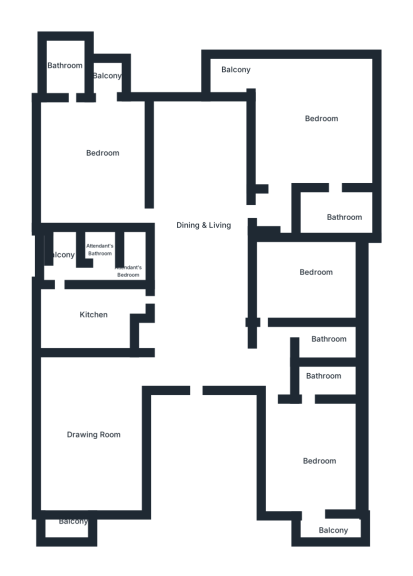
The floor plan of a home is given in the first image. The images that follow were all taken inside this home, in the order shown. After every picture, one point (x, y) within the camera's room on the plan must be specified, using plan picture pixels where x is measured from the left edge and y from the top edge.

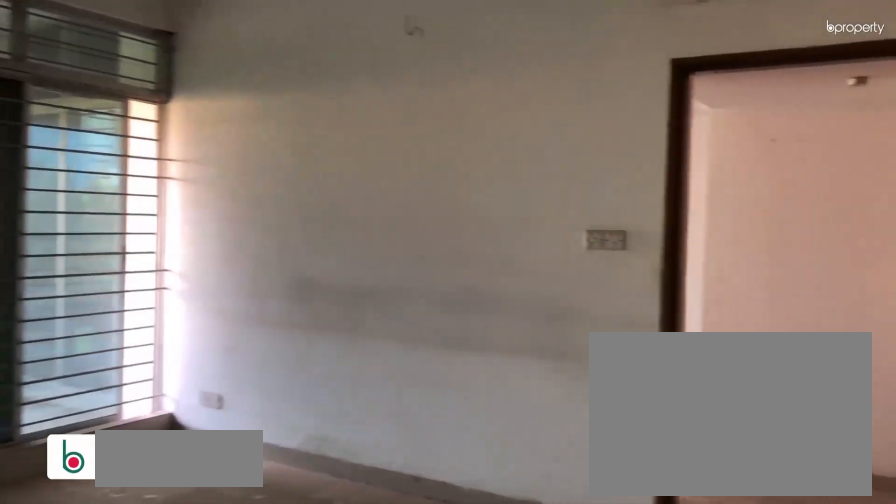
(196, 222)
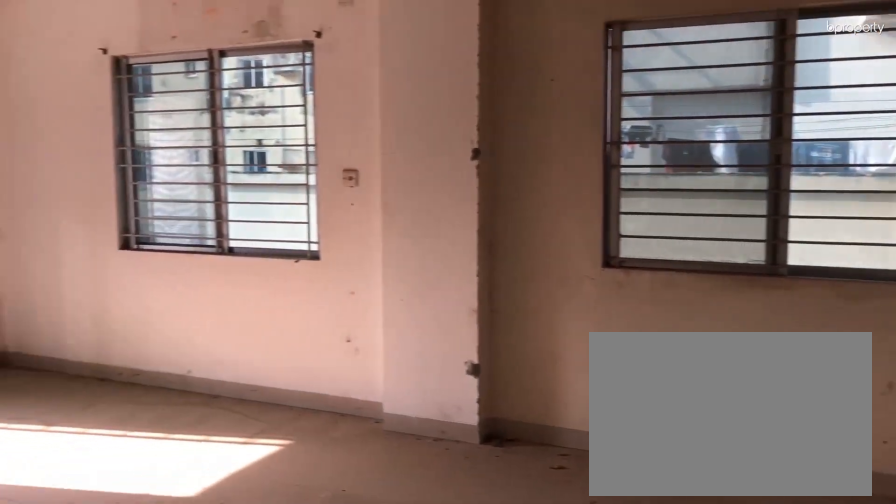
(93, 435)
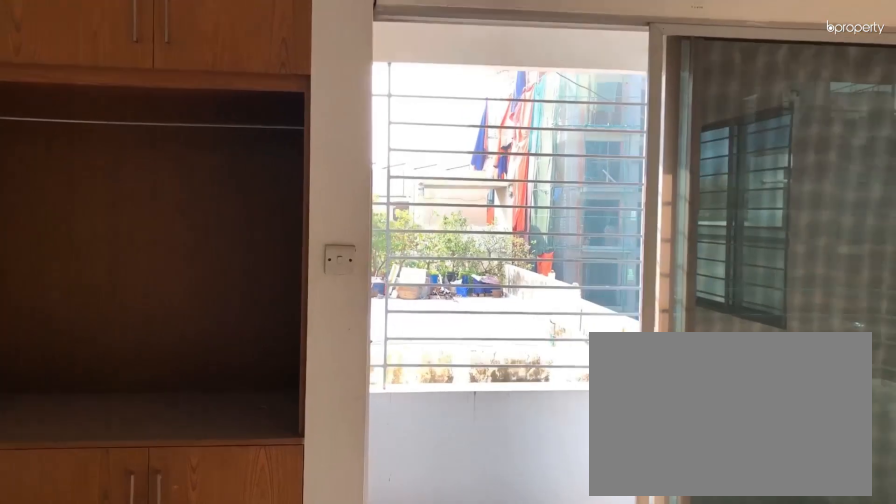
(93, 435)
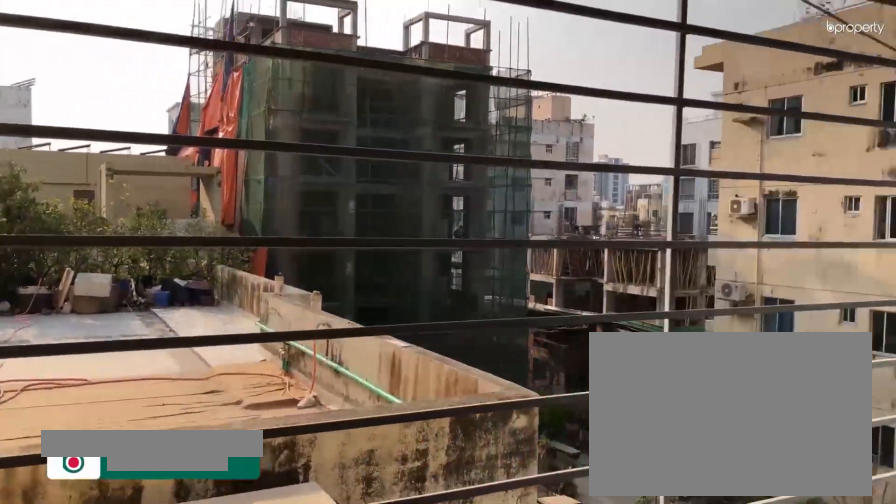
(66, 524)
